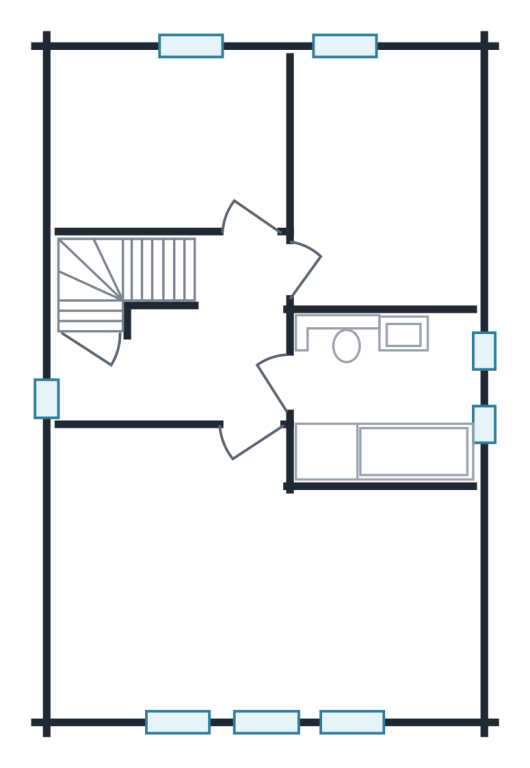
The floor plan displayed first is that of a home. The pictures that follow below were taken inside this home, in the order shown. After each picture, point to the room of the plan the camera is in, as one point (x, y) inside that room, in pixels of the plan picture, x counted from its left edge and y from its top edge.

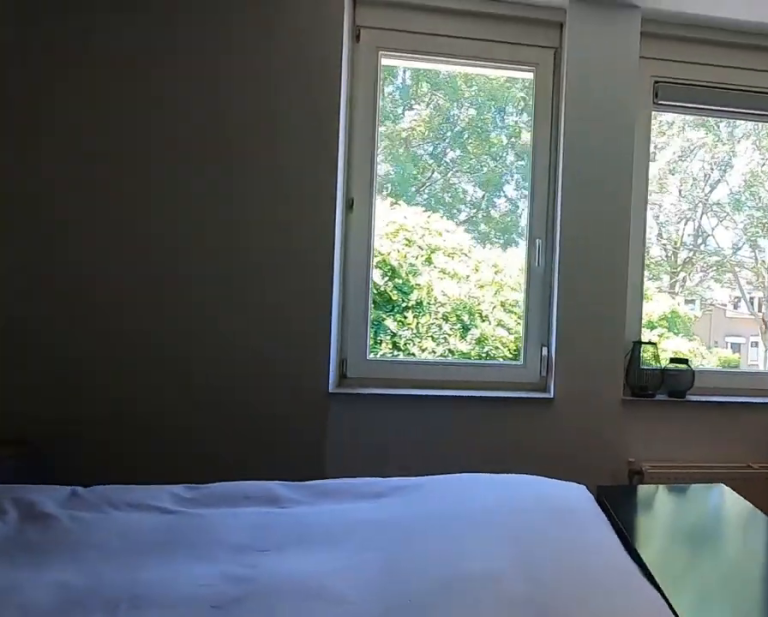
(252, 583)
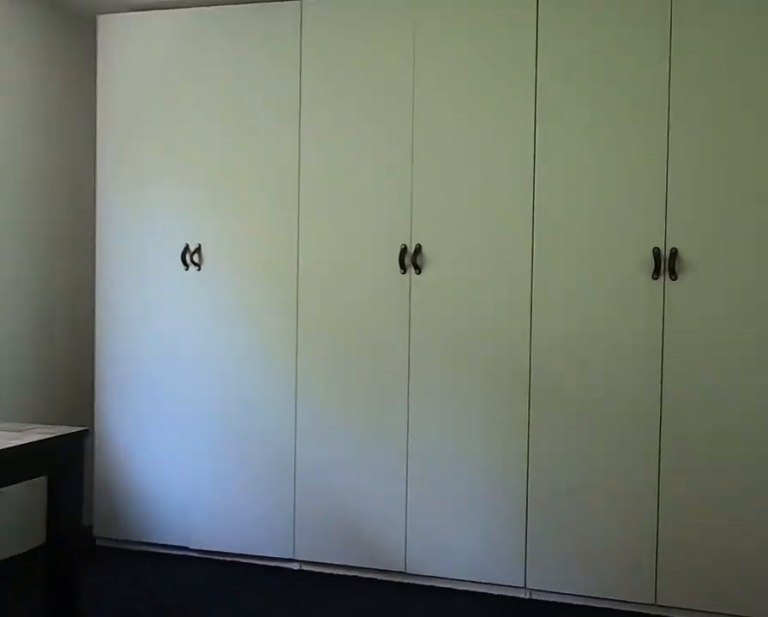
(252, 583)
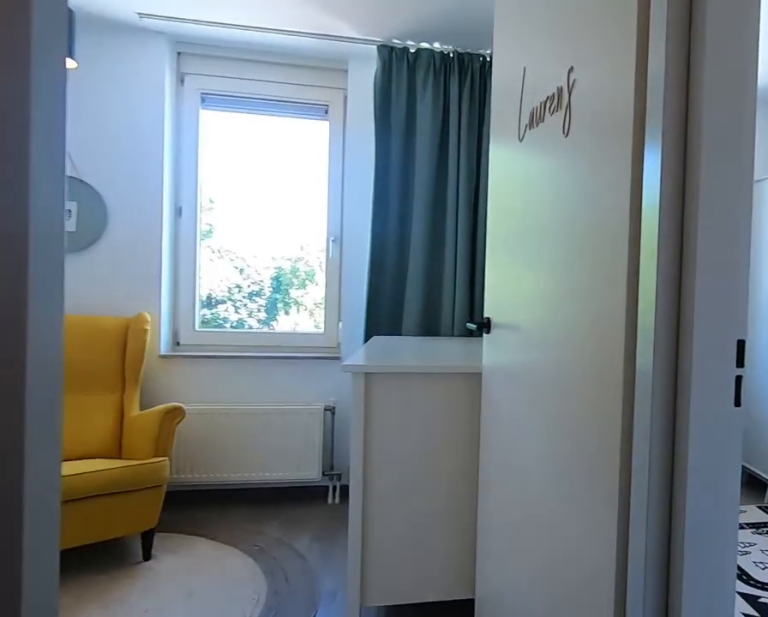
(191, 347)
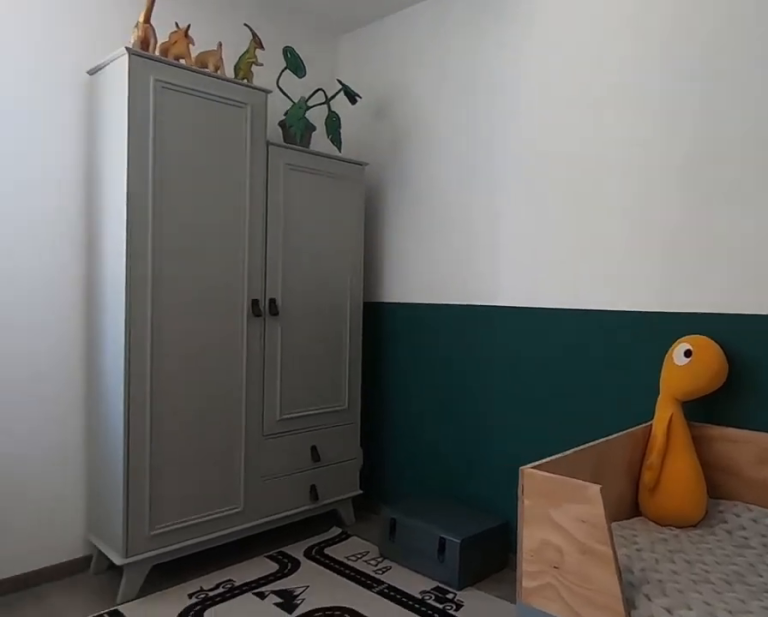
(382, 180)
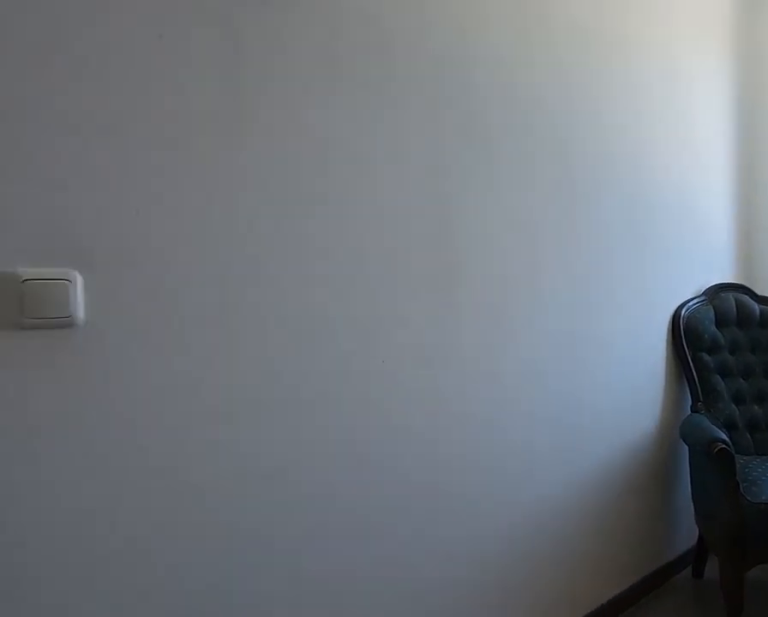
(382, 180)
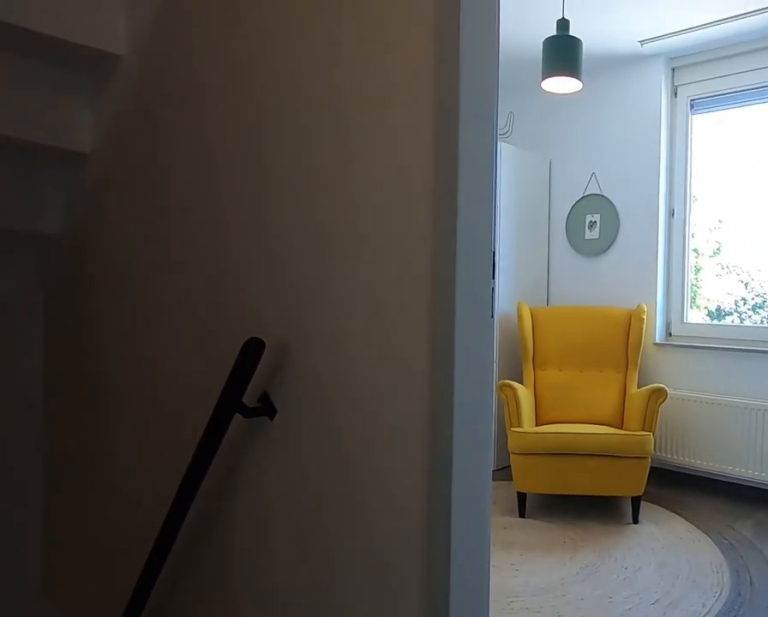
(191, 347)
